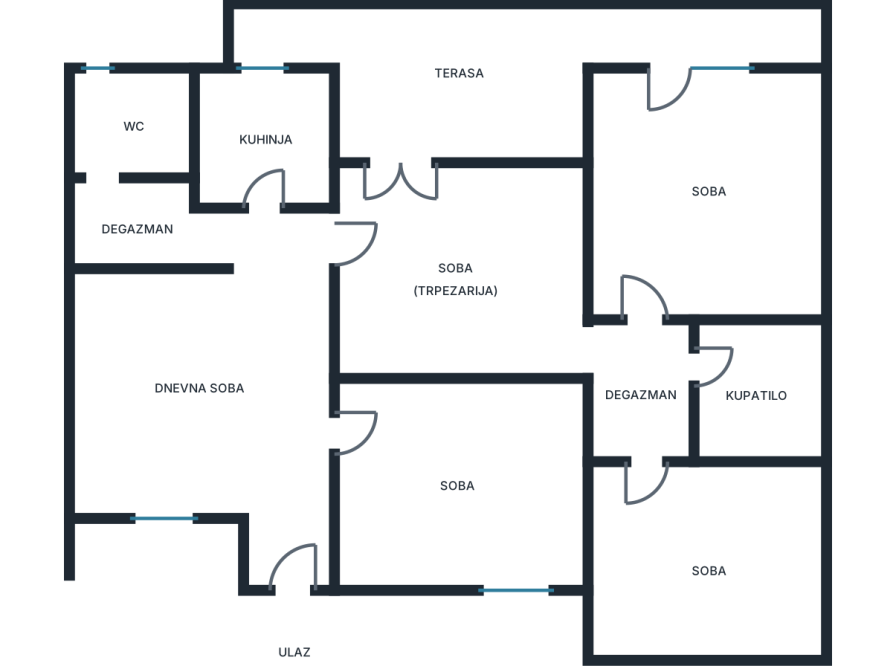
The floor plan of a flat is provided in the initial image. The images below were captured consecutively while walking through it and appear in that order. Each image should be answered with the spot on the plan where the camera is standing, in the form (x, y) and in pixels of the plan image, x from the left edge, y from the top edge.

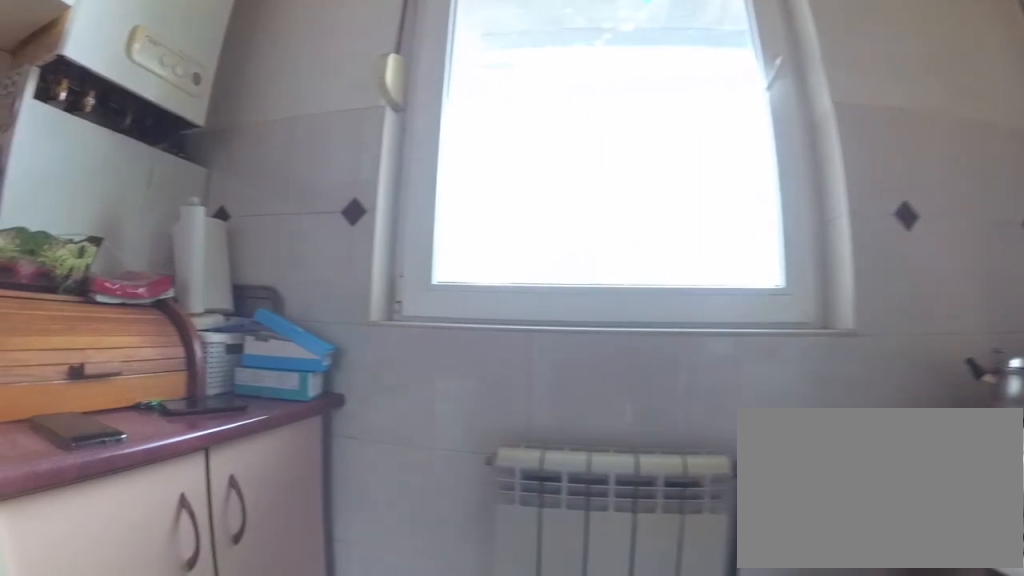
(264, 143)
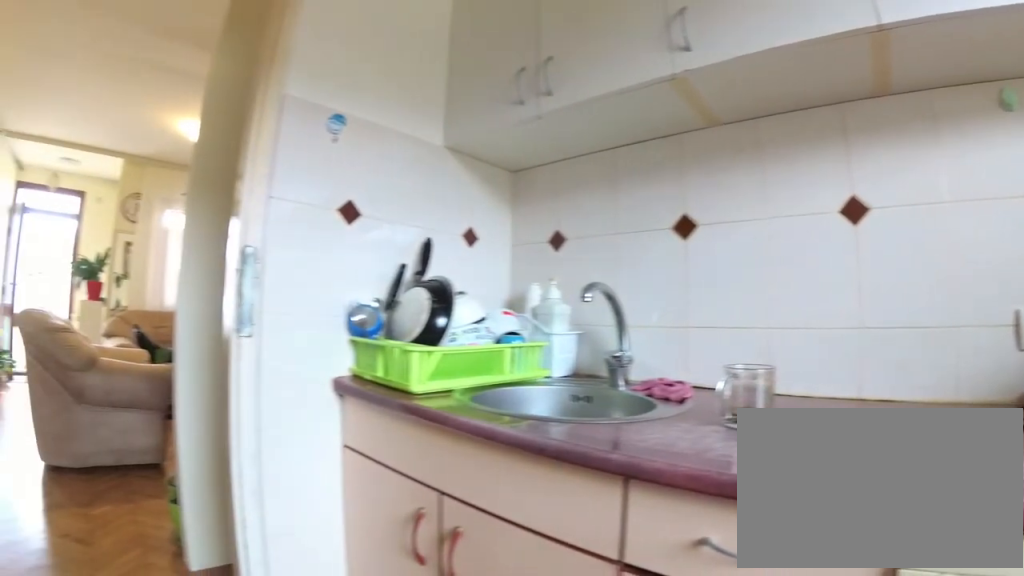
(280, 83)
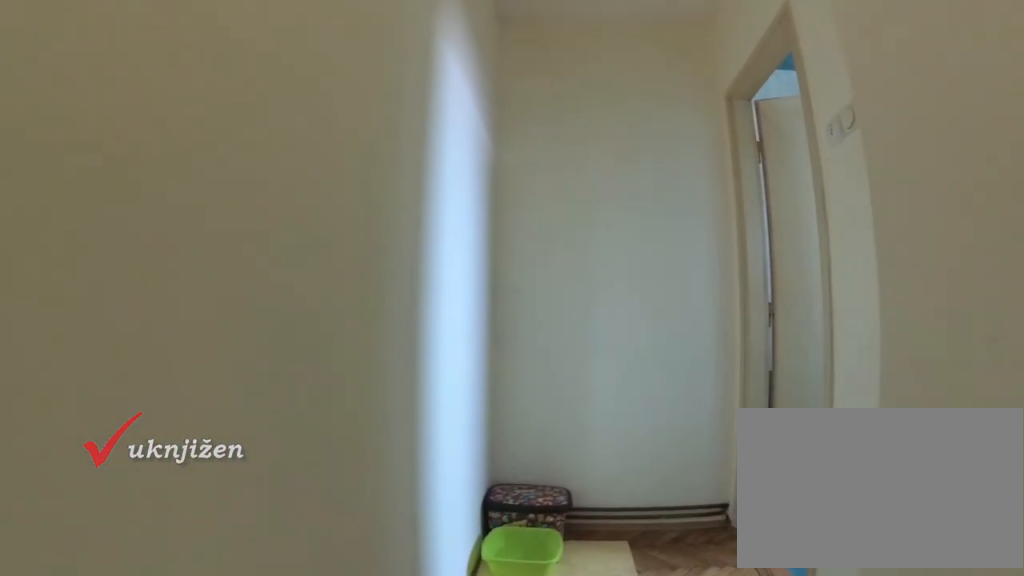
(242, 248)
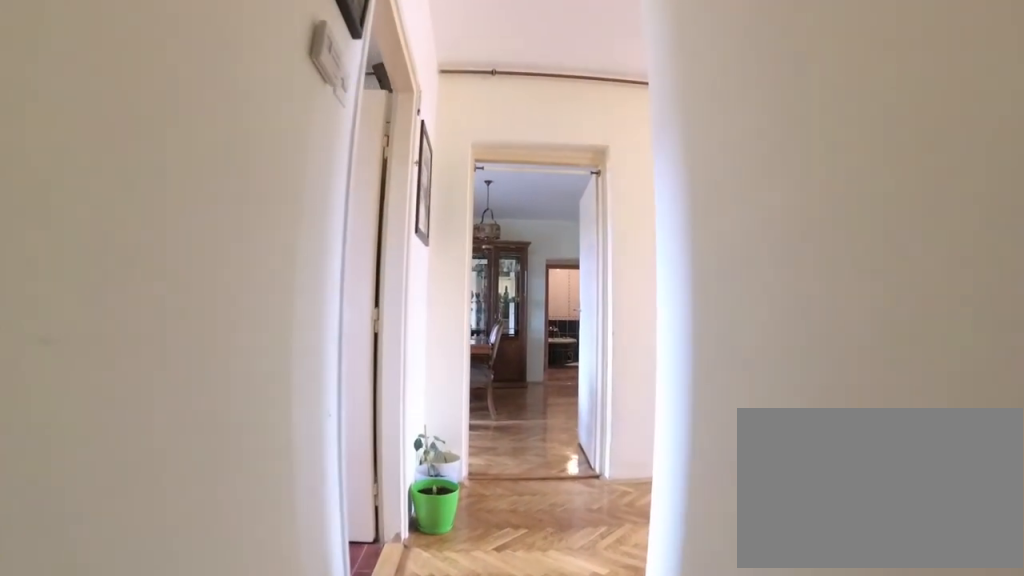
(132, 236)
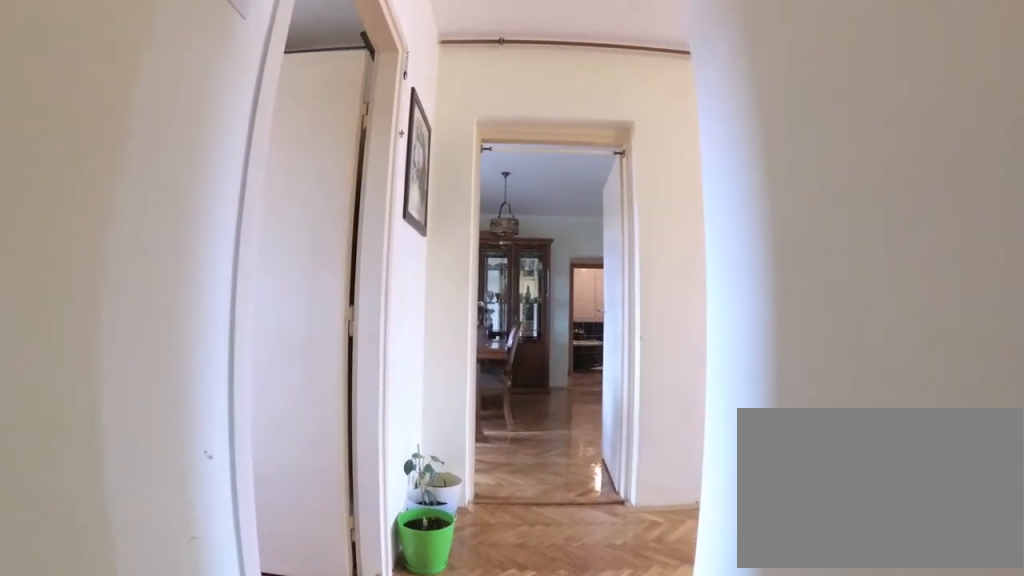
(152, 234)
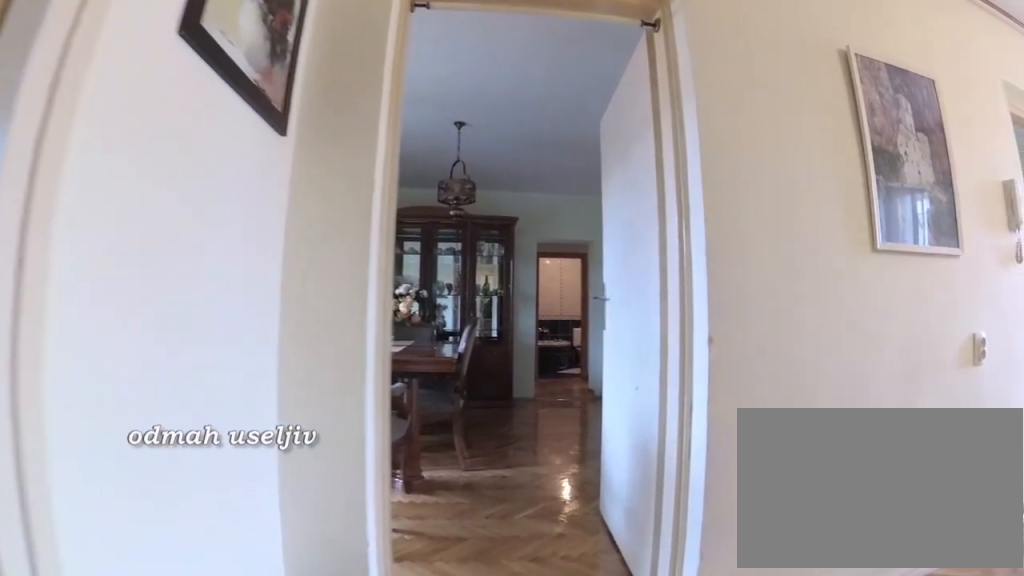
(222, 247)
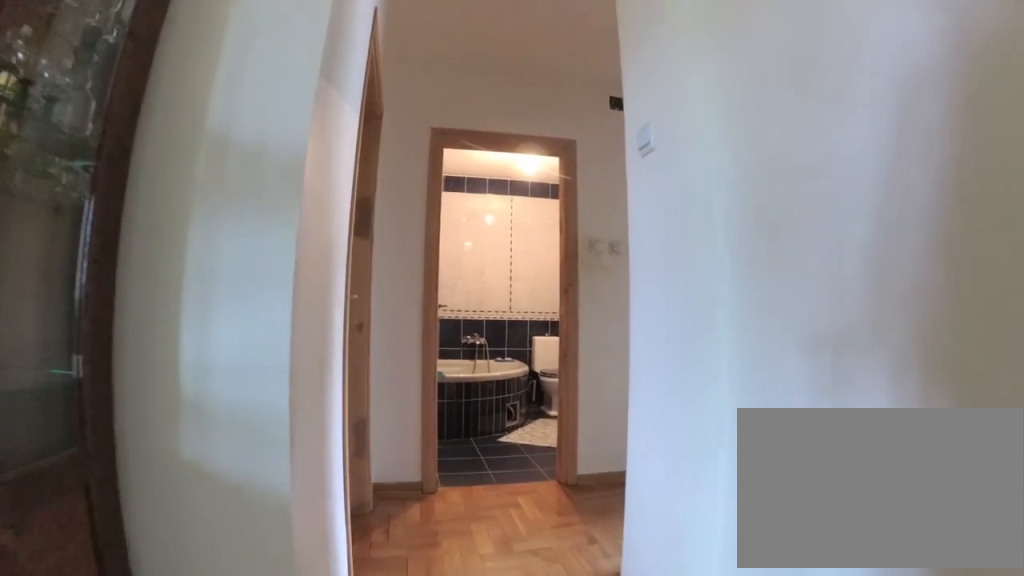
(482, 323)
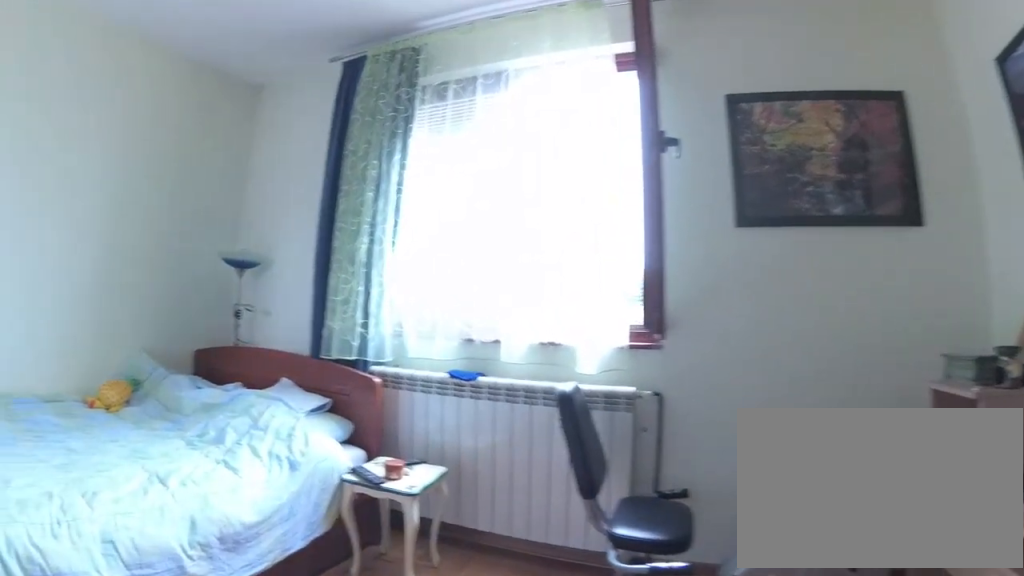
(640, 536)
